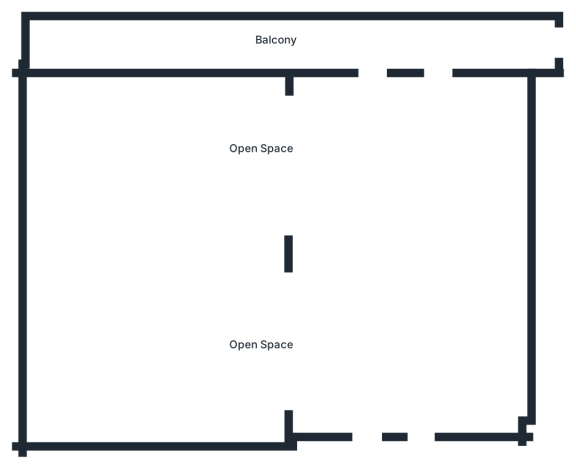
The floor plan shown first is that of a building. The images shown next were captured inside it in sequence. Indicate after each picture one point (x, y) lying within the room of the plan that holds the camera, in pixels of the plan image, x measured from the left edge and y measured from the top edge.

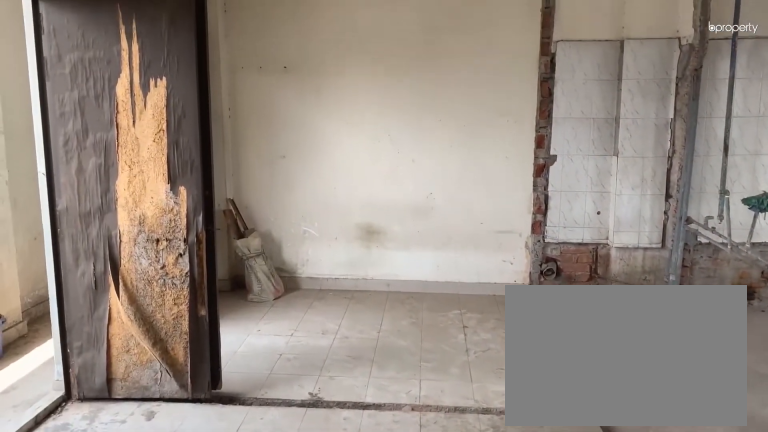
(197, 184)
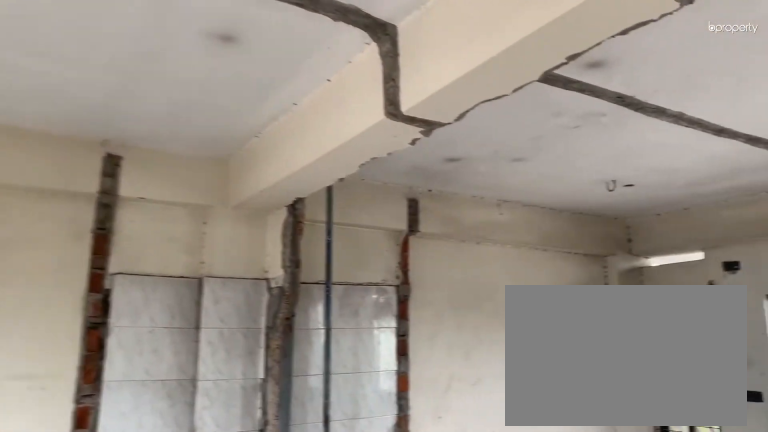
(197, 184)
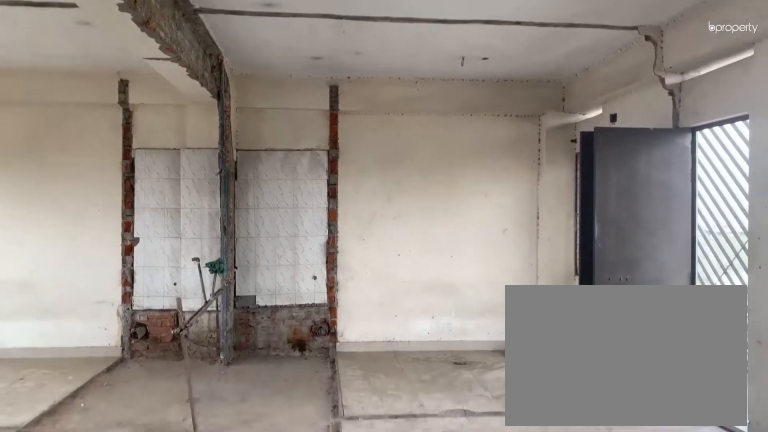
(384, 181)
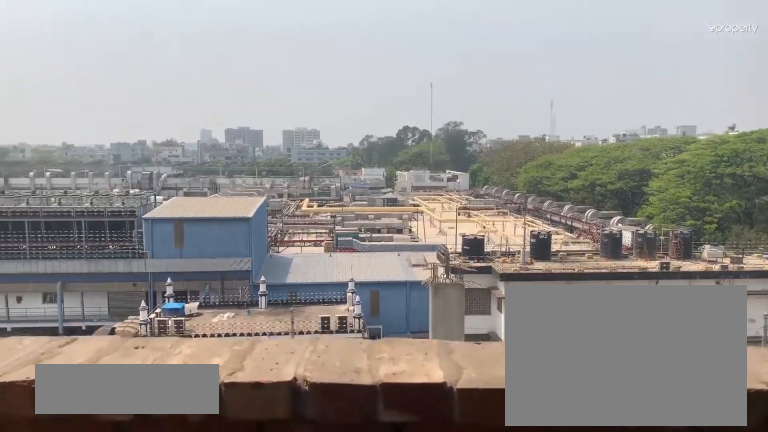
(425, 39)
